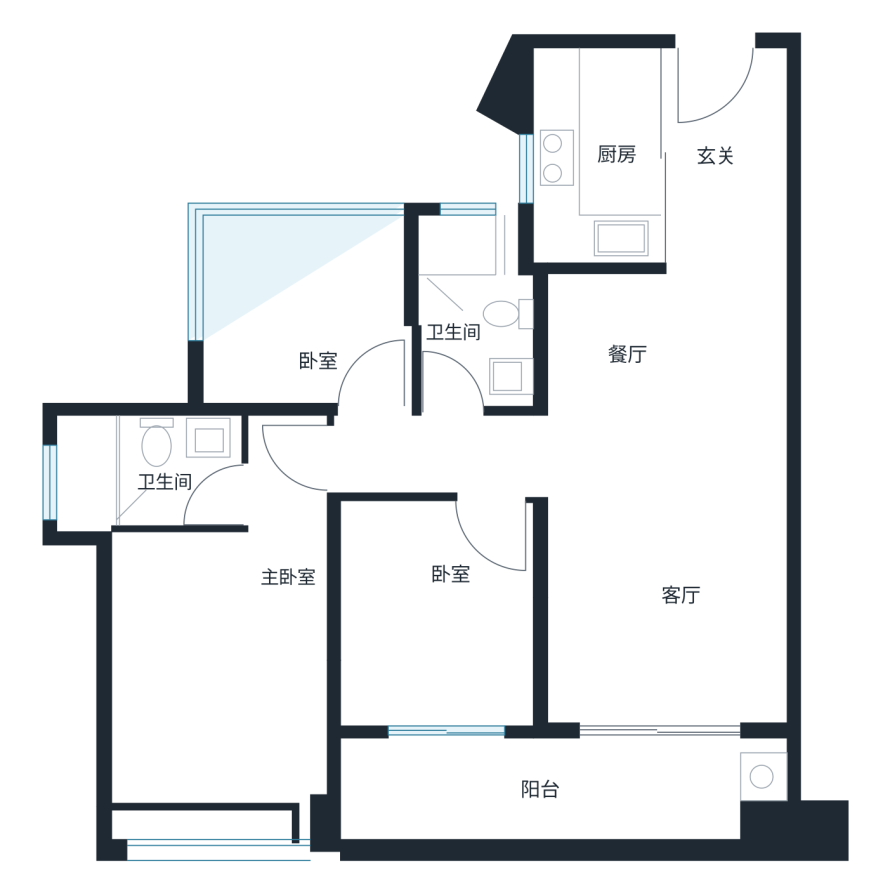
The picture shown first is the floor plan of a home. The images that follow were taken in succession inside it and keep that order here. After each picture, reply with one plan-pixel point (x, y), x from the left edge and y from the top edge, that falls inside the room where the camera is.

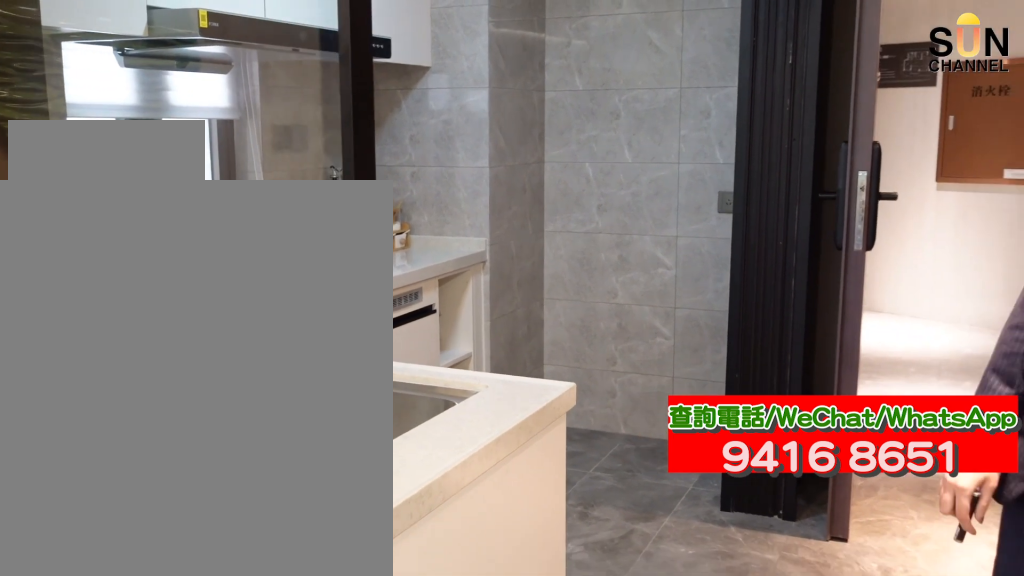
(603, 155)
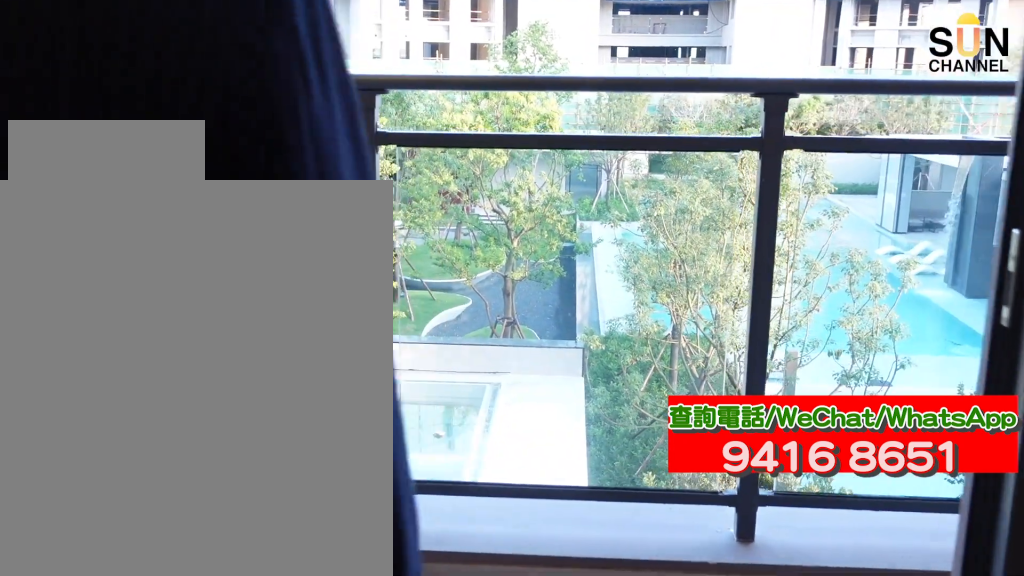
(559, 795)
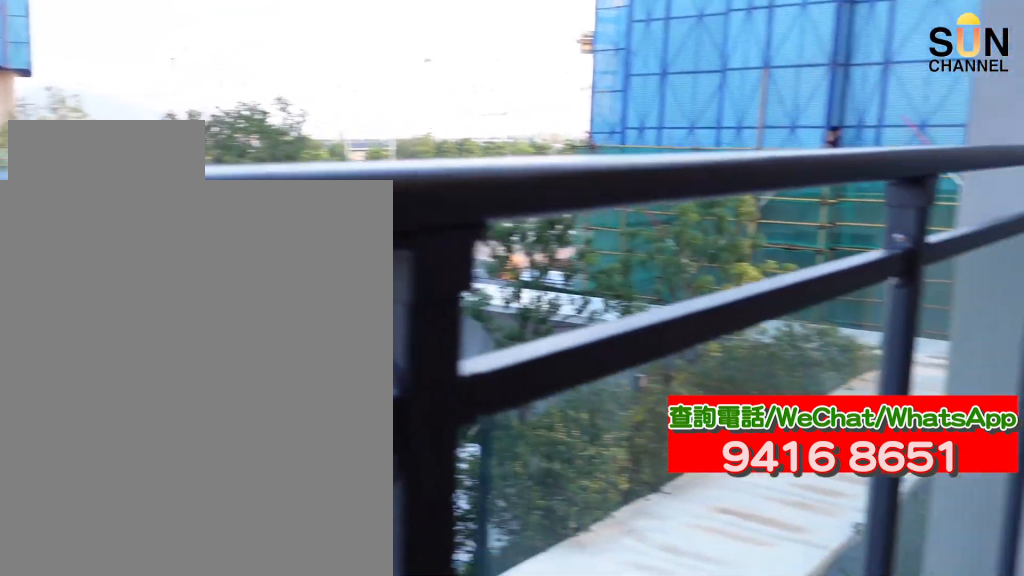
(559, 795)
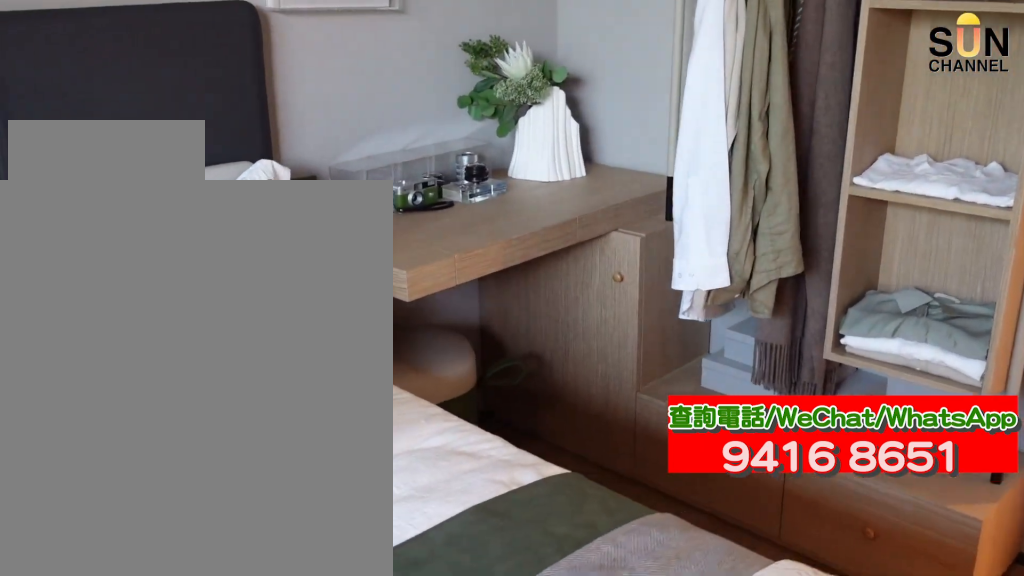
(442, 619)
